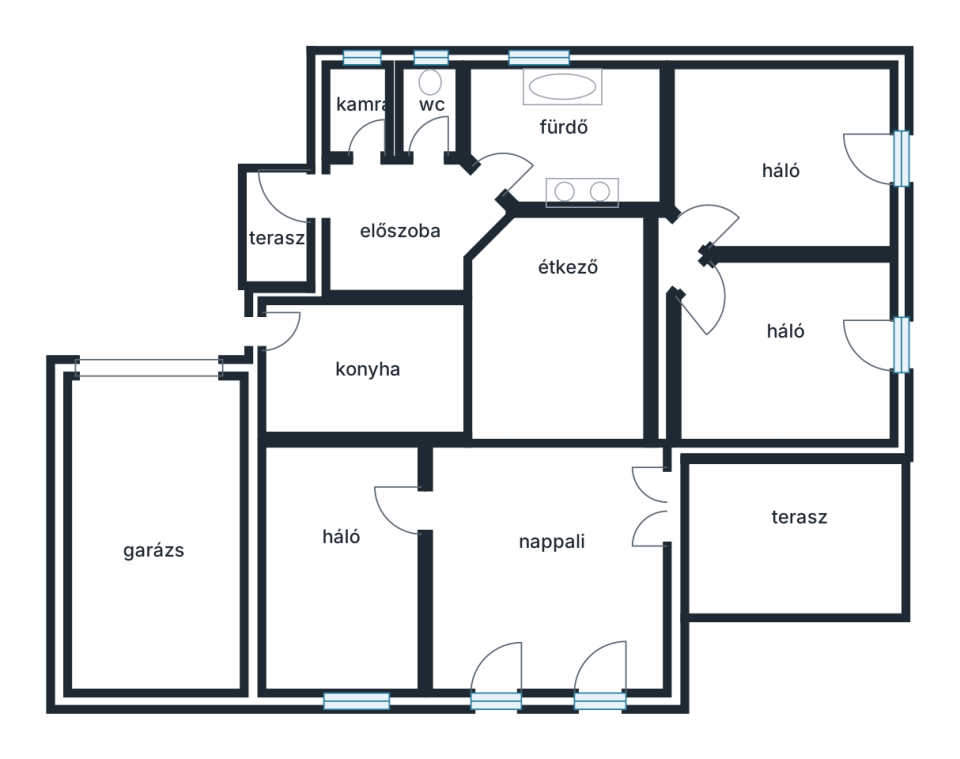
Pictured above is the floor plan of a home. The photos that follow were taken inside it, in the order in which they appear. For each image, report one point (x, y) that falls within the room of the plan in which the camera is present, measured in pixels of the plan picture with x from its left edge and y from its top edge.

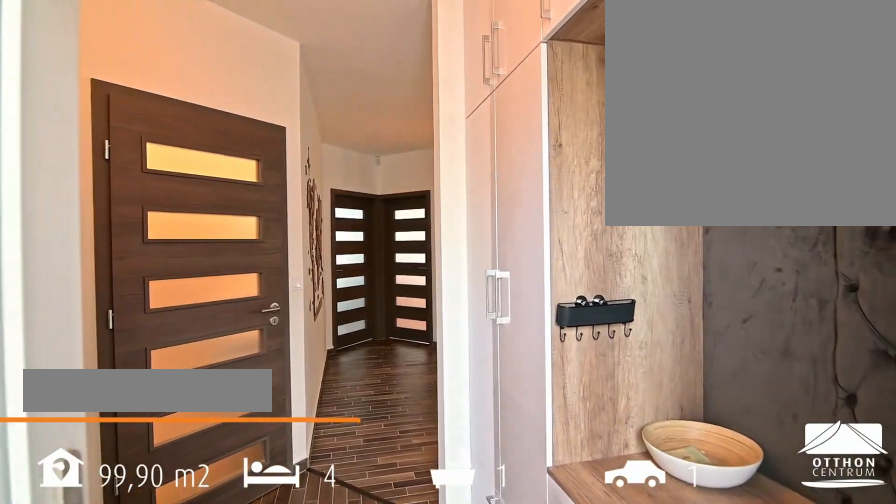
(402, 225)
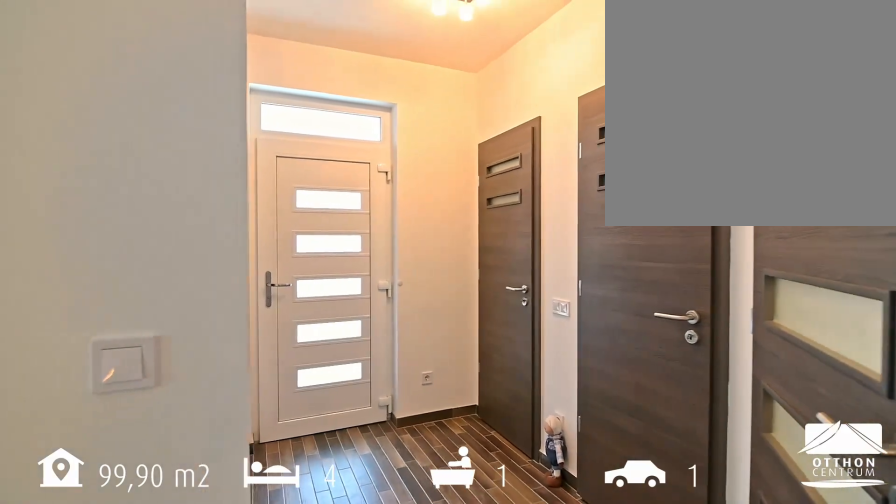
(403, 225)
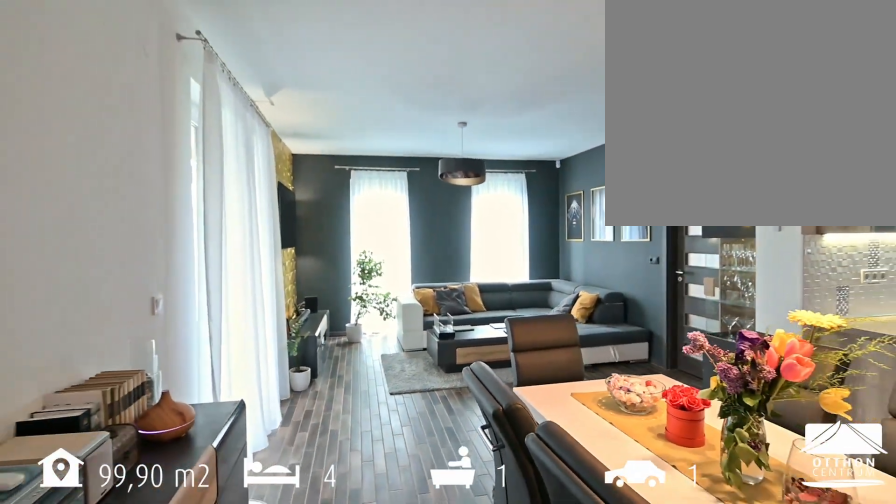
(498, 365)
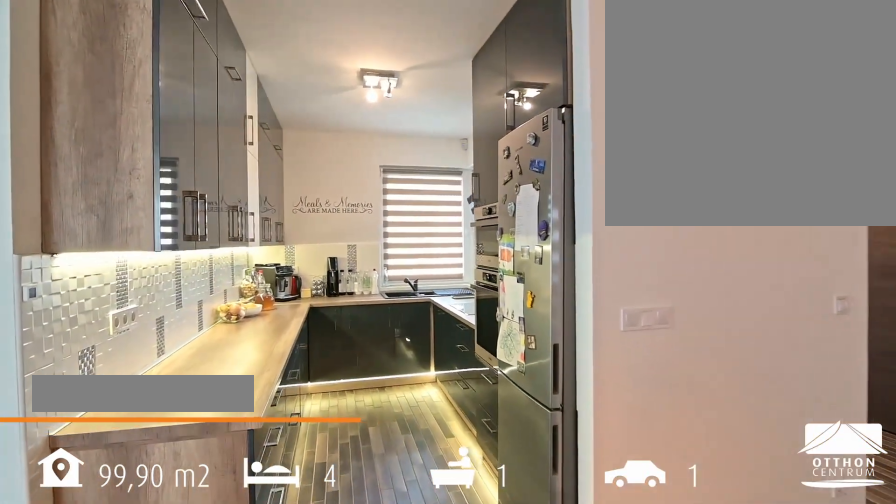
(364, 372)
